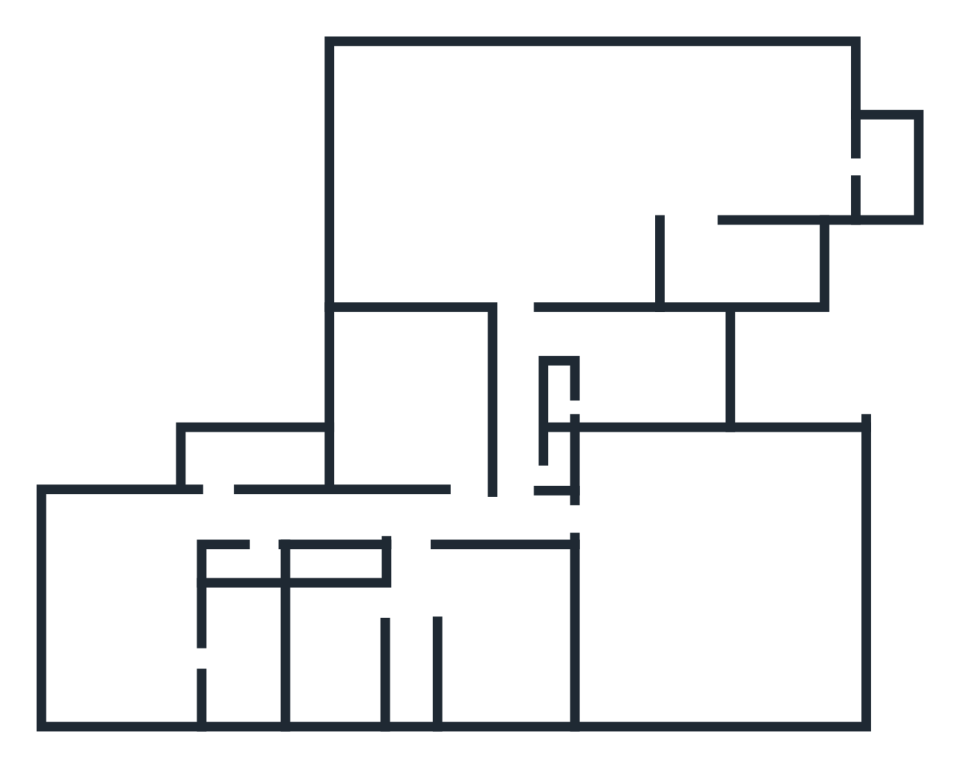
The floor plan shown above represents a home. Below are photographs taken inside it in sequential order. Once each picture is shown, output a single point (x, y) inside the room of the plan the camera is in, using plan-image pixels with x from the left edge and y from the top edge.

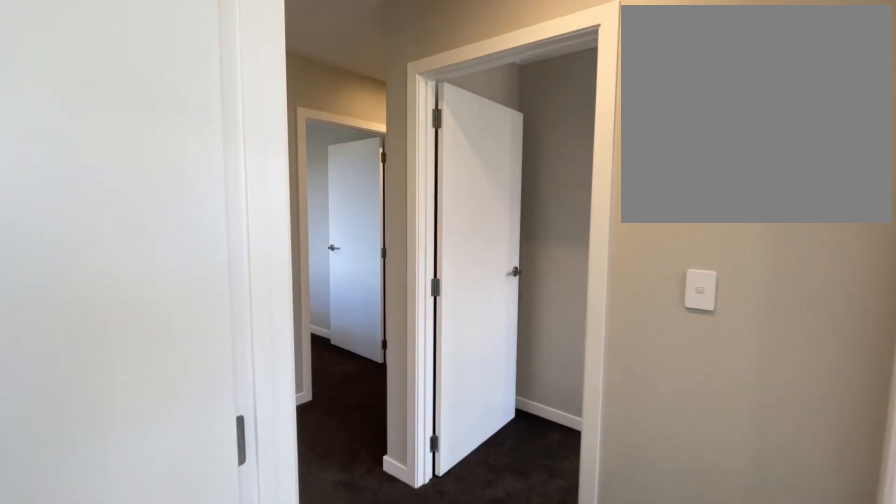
(342, 515)
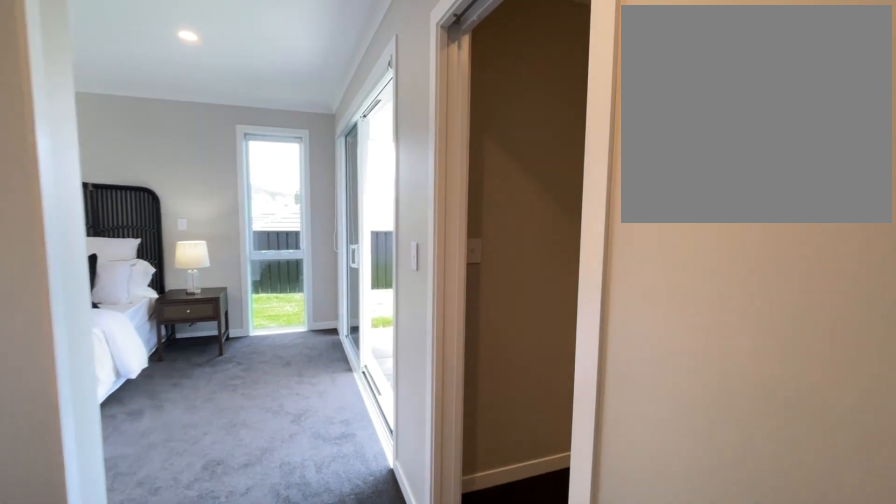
(342, 515)
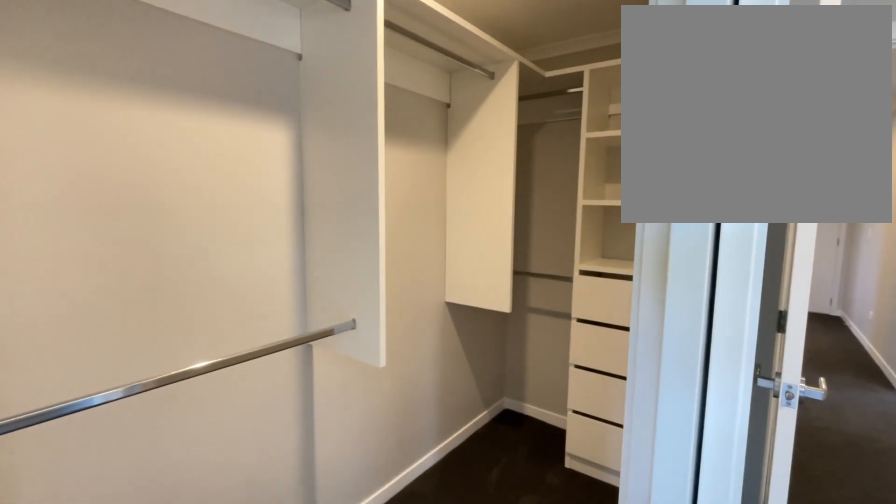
(250, 457)
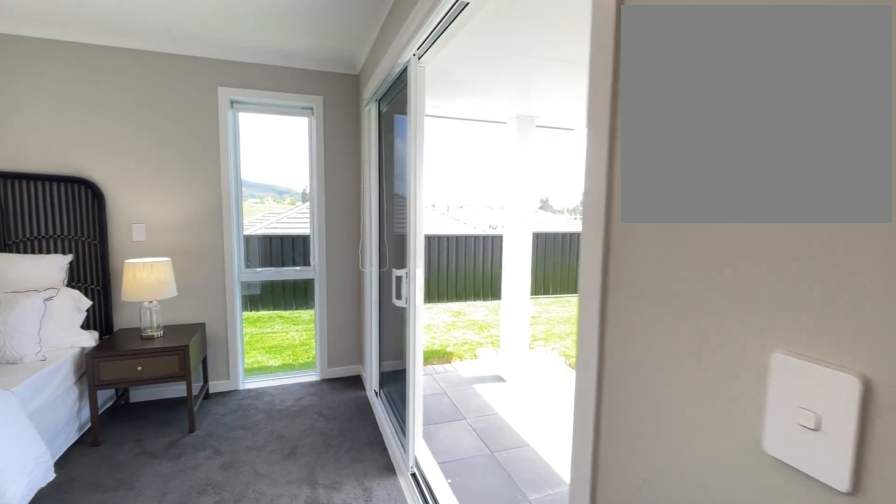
(122, 519)
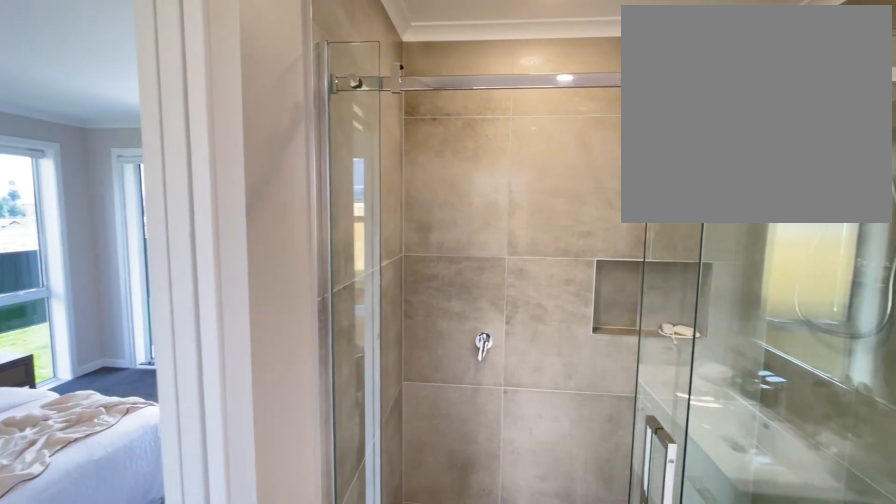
(246, 653)
